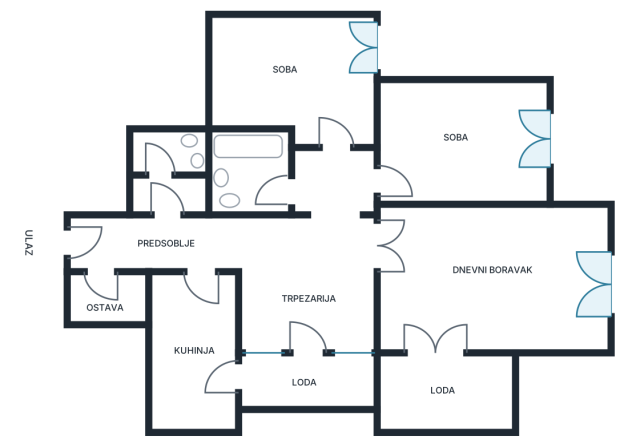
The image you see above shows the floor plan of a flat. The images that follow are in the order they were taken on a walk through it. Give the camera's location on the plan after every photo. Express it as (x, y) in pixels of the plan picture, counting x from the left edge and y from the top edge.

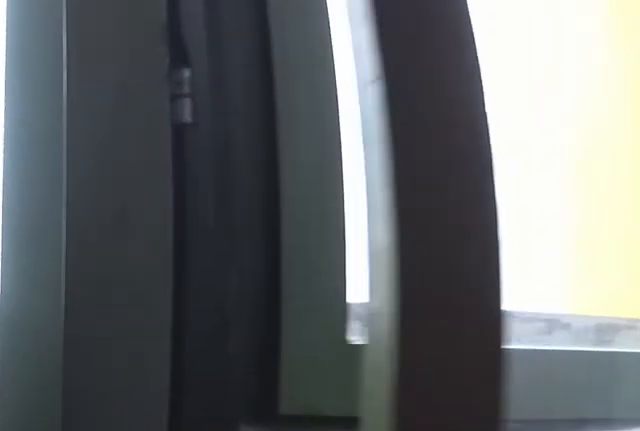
(554, 287)
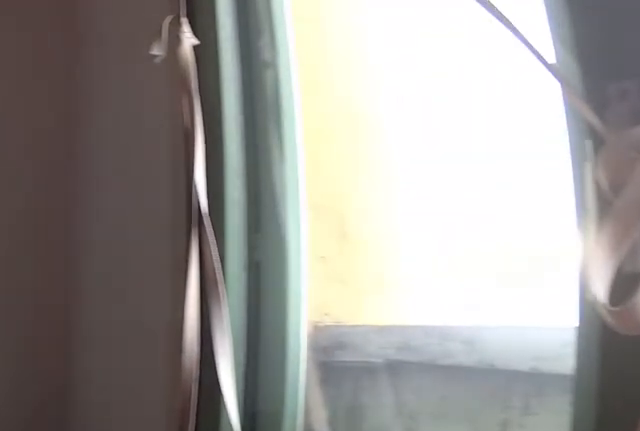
(569, 301)
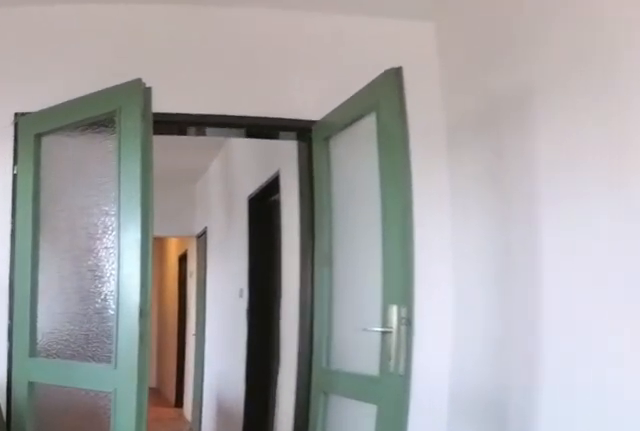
(480, 285)
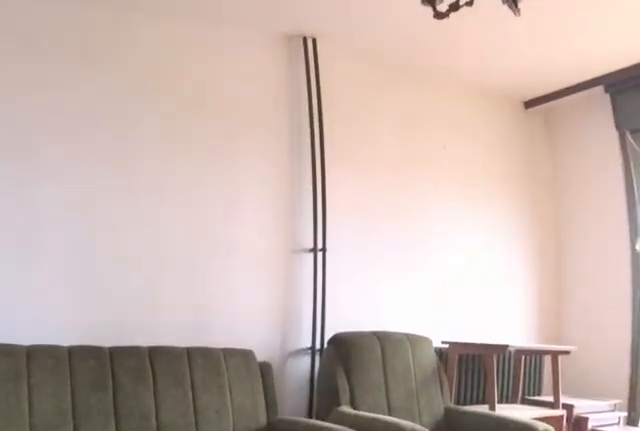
(453, 327)
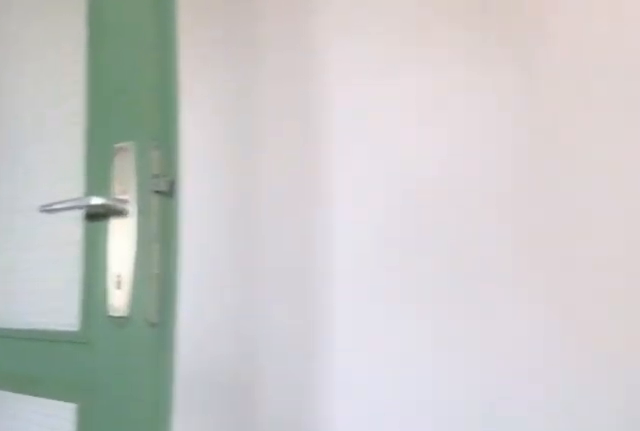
(443, 266)
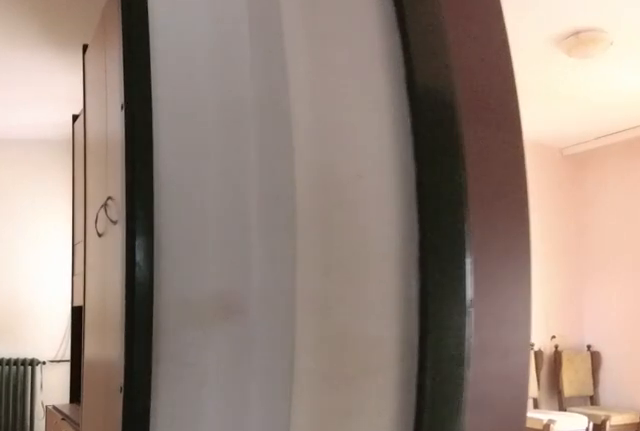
(335, 232)
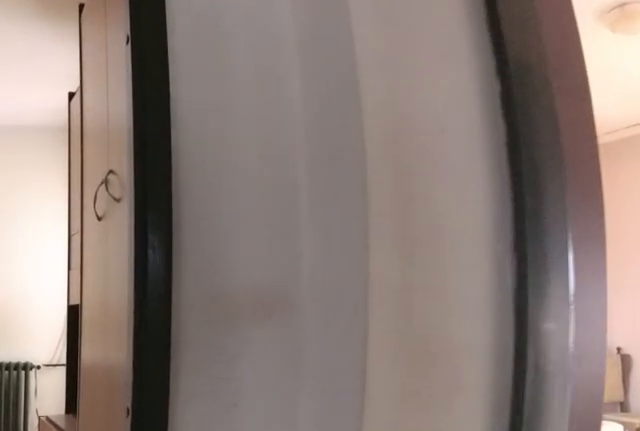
(334, 217)
